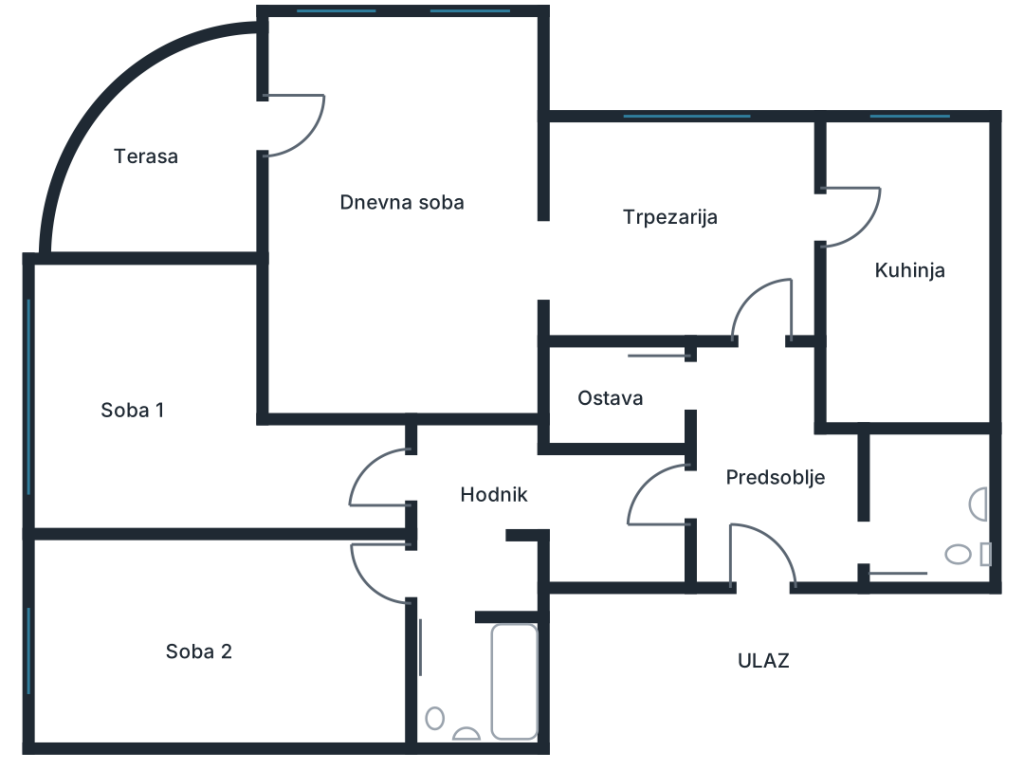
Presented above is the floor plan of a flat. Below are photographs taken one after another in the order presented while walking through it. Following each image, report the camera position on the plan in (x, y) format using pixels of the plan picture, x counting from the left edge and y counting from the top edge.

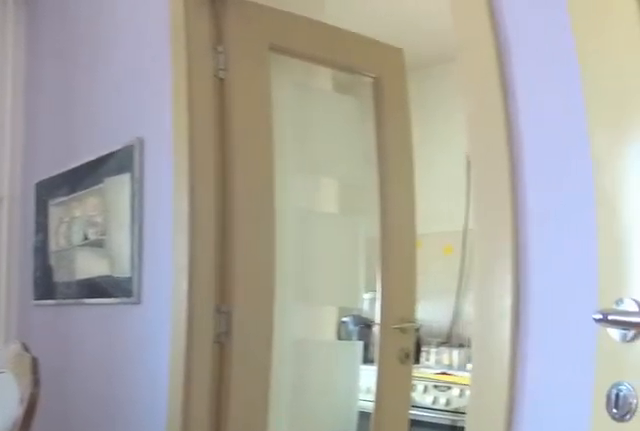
(765, 341)
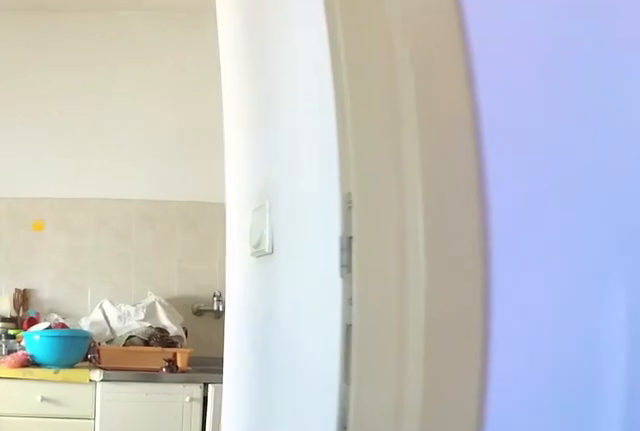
(764, 267)
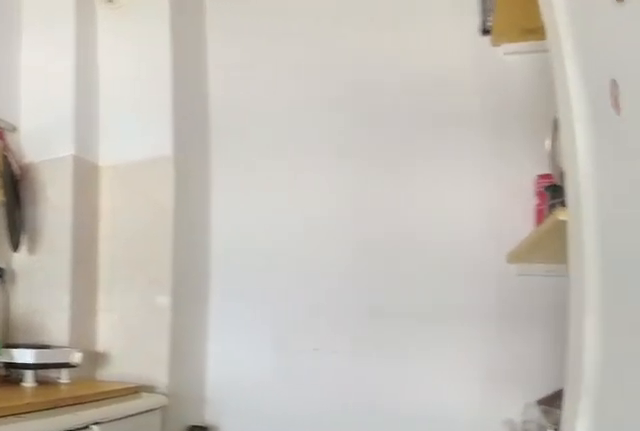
(889, 248)
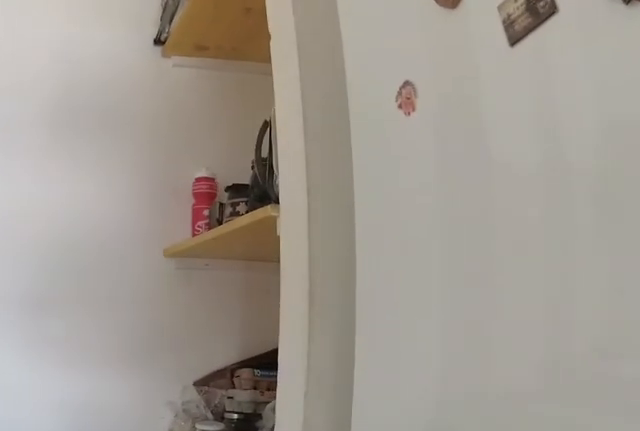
(901, 261)
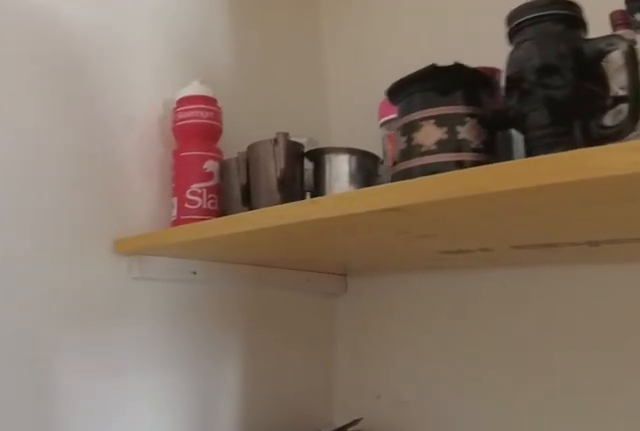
(901, 335)
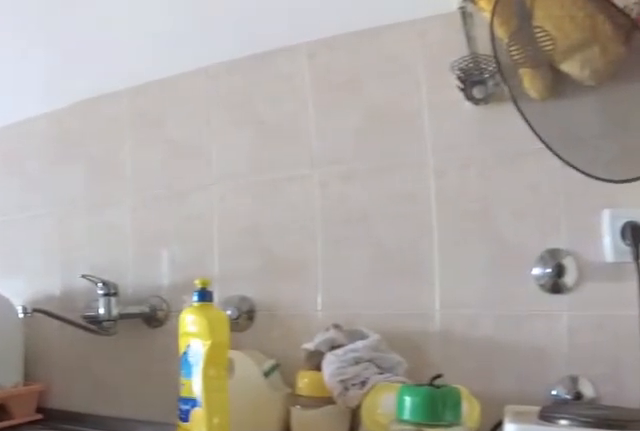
(877, 423)
